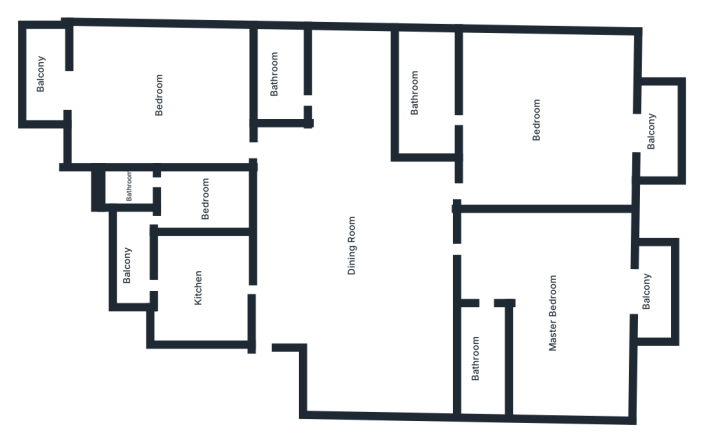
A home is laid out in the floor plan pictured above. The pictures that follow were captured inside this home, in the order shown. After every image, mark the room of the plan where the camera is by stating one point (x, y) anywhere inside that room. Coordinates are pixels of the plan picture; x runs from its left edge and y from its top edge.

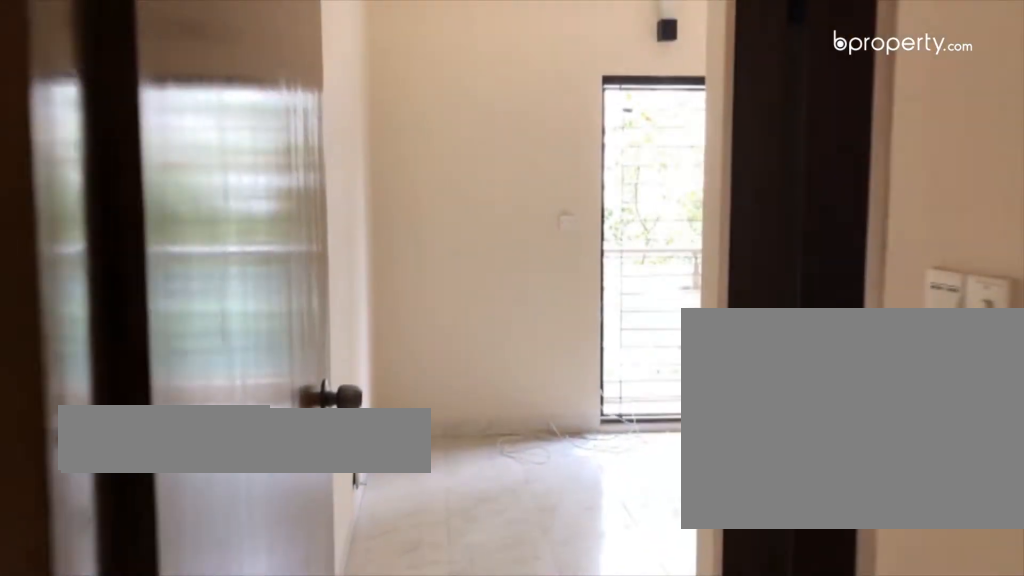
(466, 259)
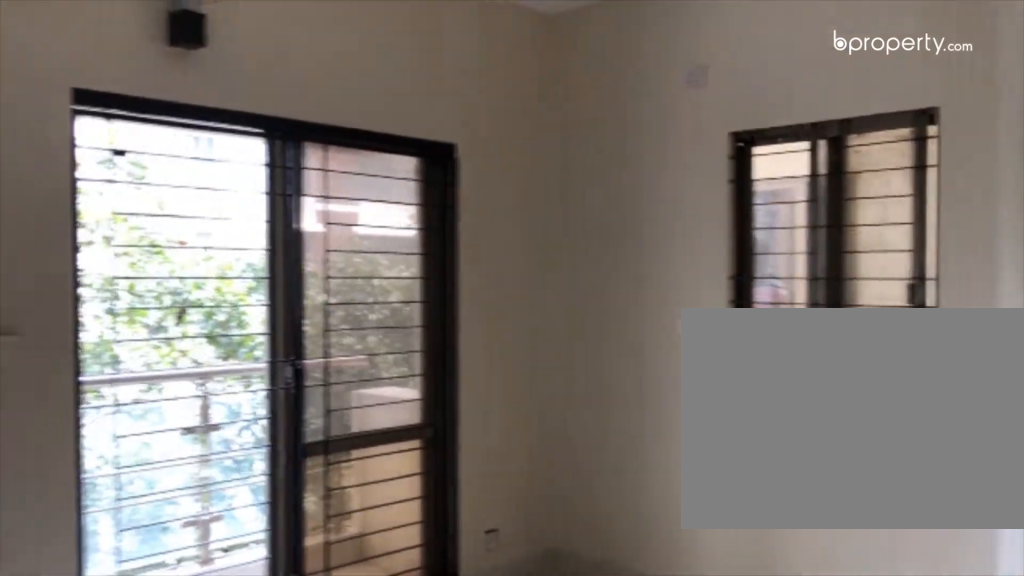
(557, 282)
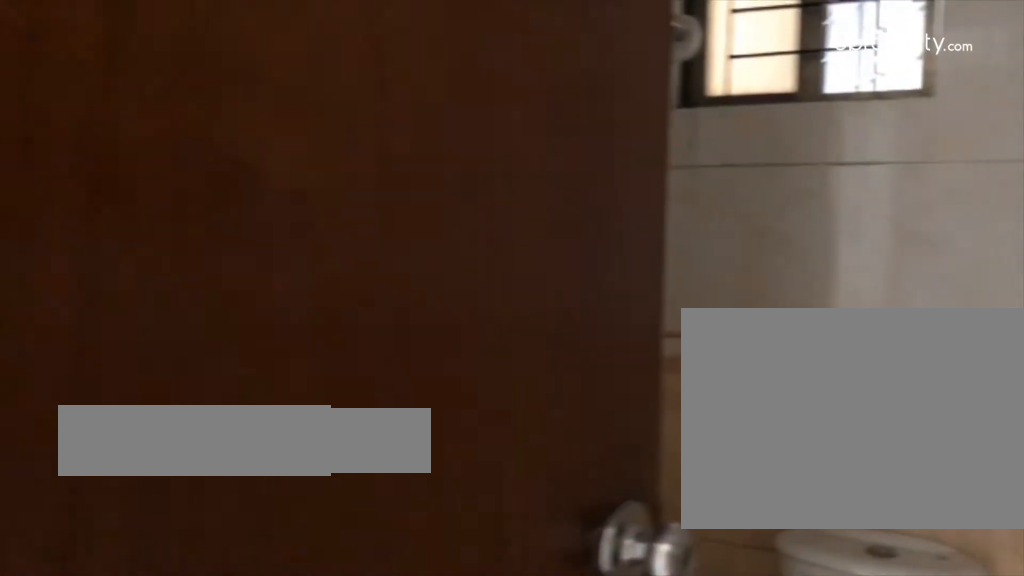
(483, 350)
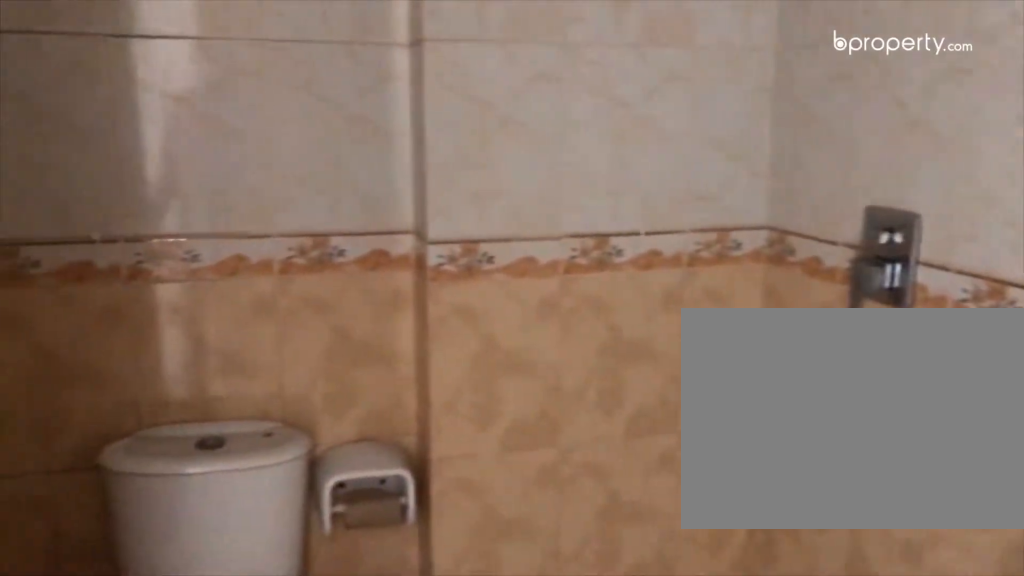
(483, 350)
